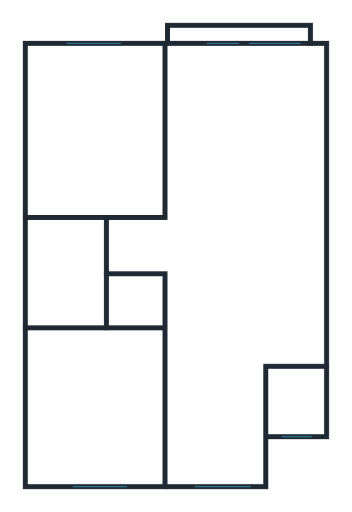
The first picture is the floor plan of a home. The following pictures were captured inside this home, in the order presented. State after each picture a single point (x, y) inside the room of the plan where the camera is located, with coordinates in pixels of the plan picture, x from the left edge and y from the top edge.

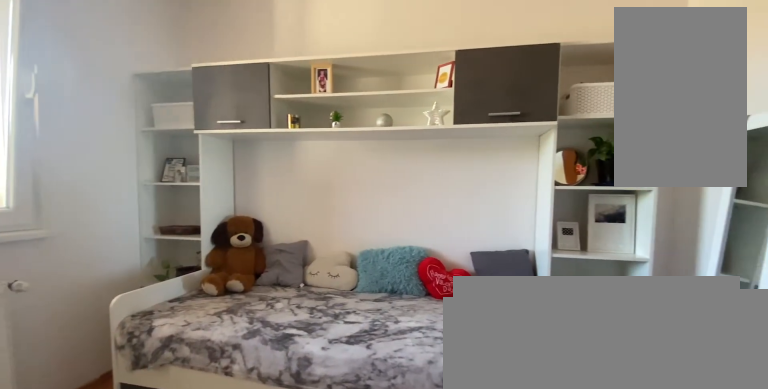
(106, 410)
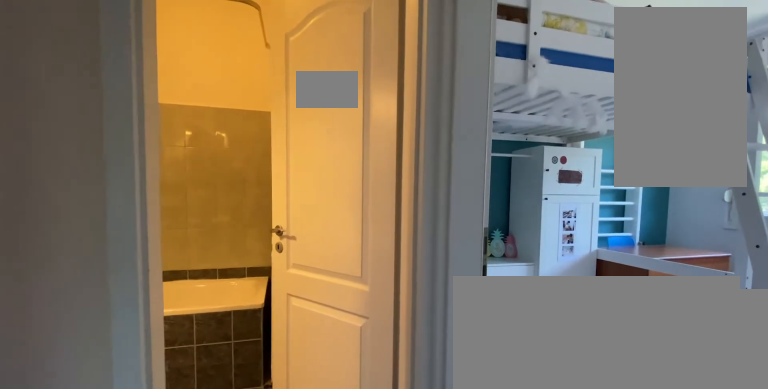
(141, 246)
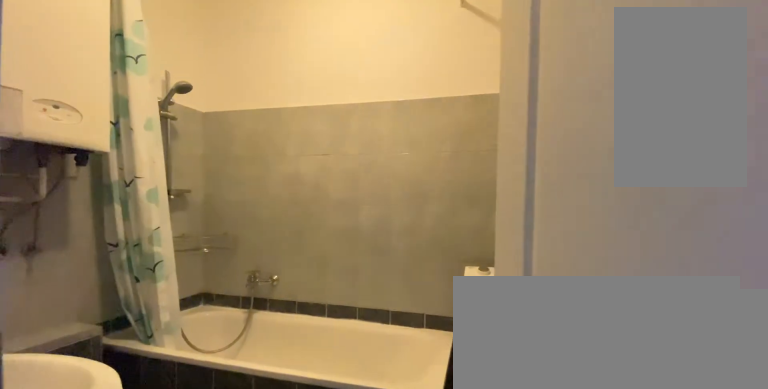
(70, 270)
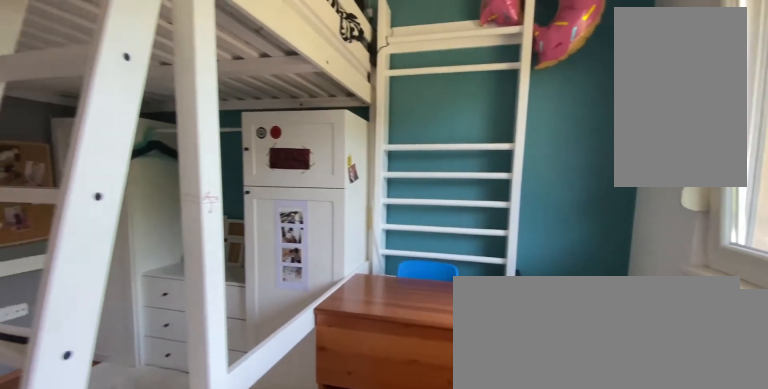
(106, 143)
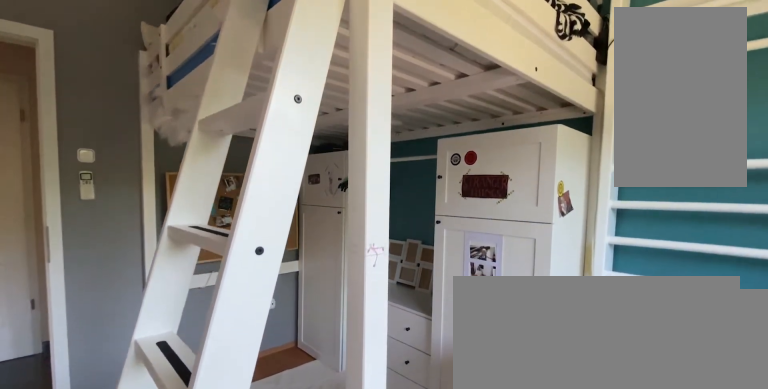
(106, 143)
